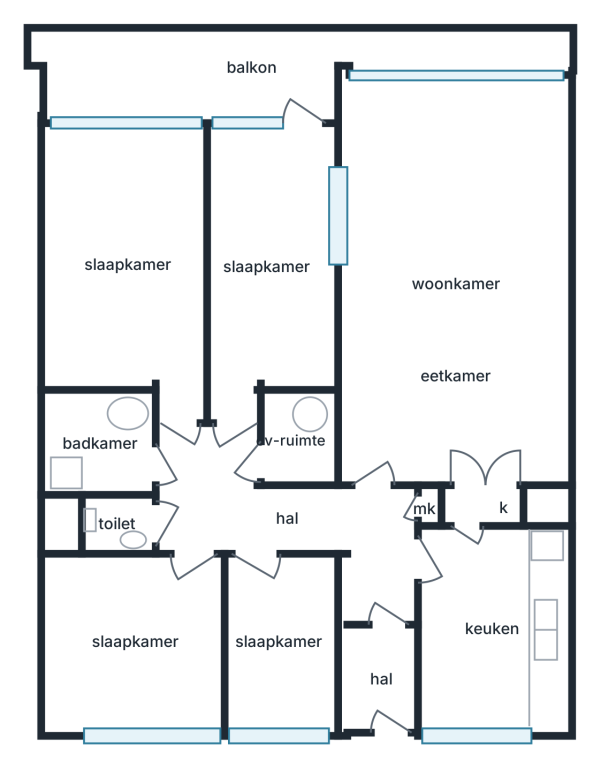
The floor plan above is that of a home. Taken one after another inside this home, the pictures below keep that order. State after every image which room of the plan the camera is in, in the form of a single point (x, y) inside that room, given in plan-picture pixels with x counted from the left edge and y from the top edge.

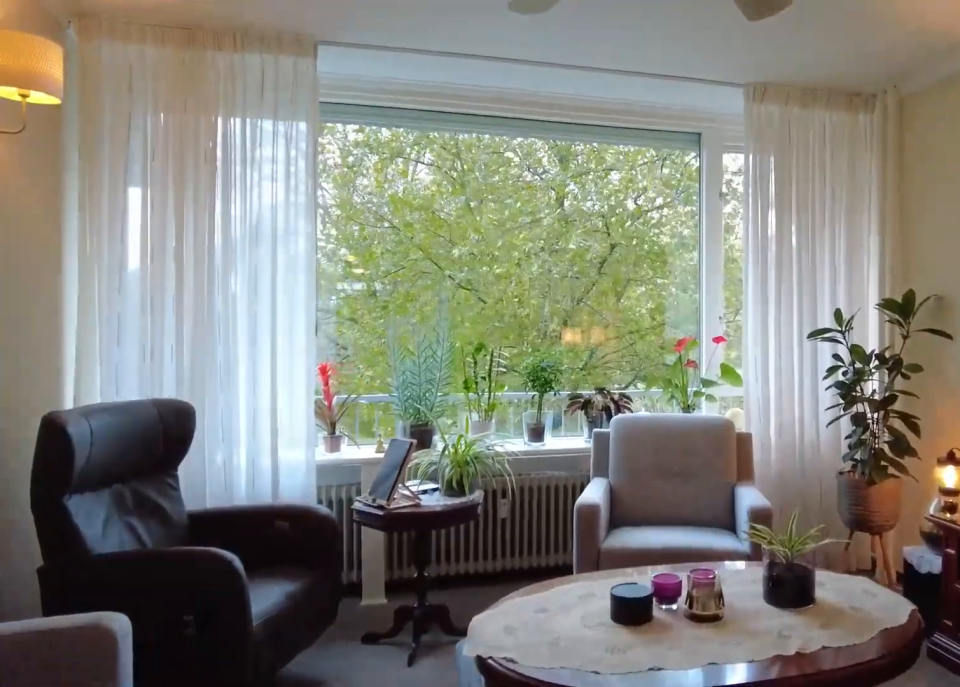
(454, 282)
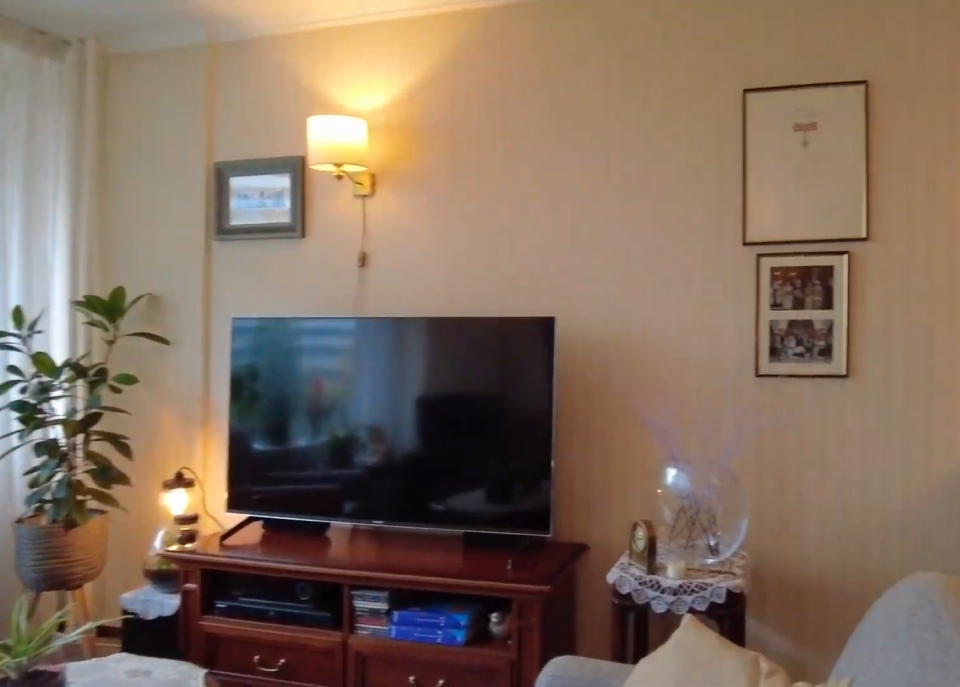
(454, 282)
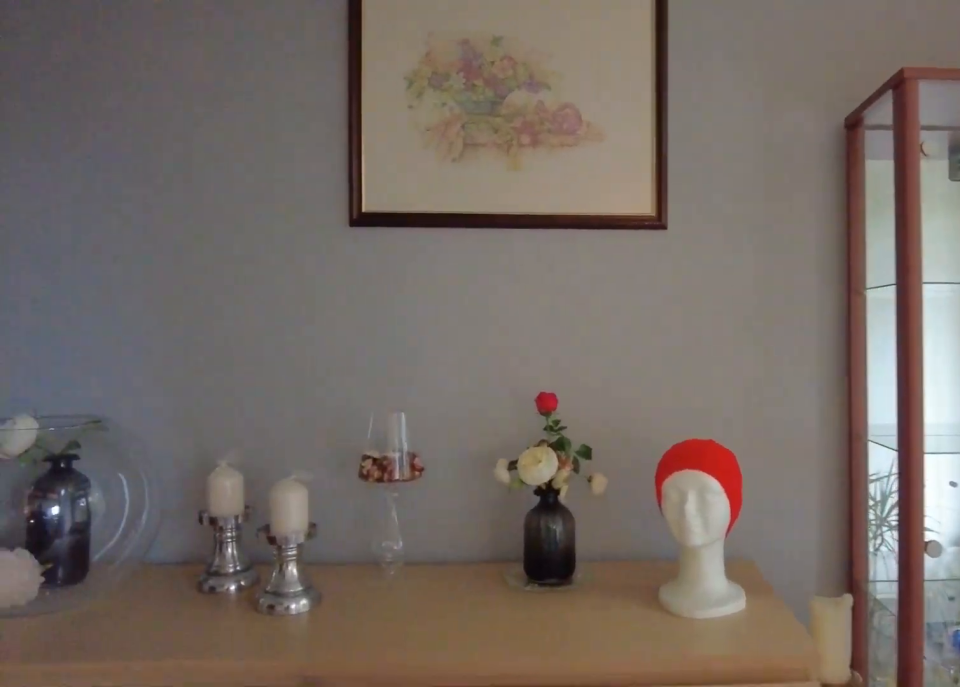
(267, 264)
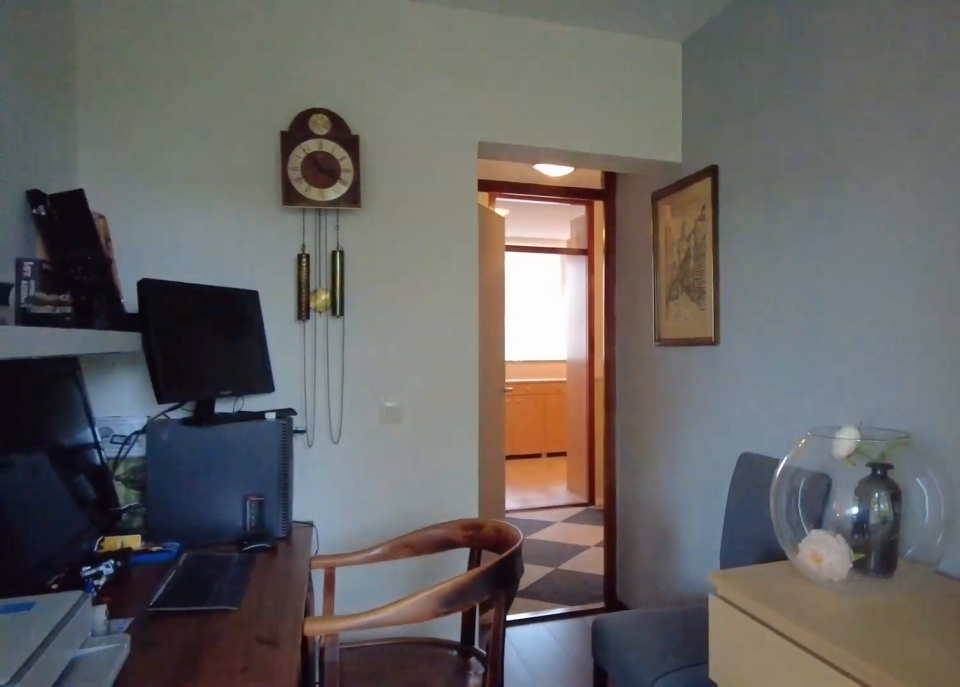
(267, 264)
